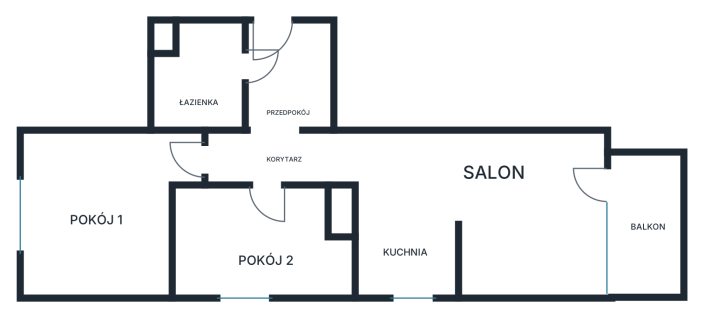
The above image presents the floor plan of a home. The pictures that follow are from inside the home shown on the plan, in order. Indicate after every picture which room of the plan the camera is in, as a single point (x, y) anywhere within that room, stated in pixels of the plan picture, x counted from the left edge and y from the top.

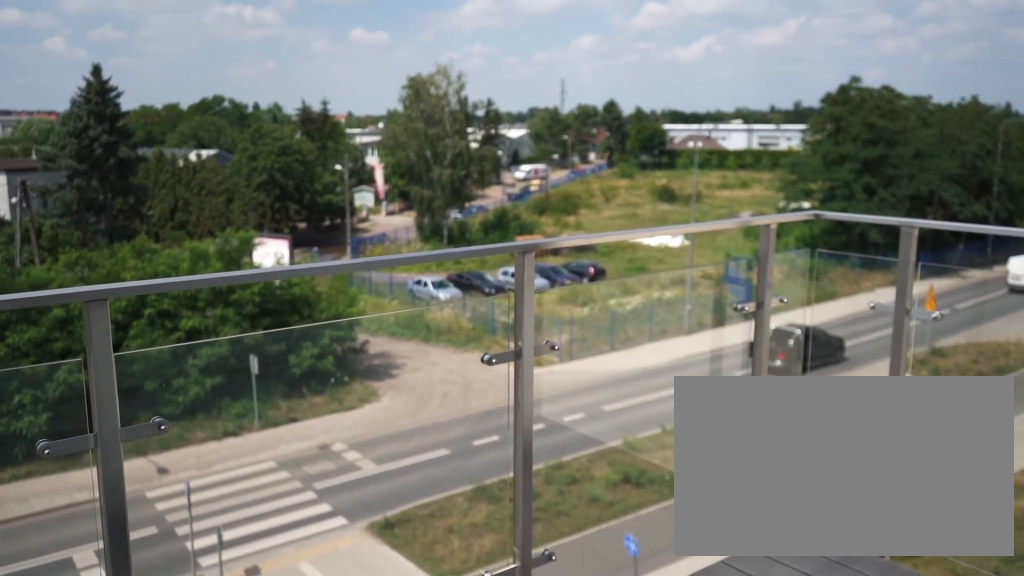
(648, 247)
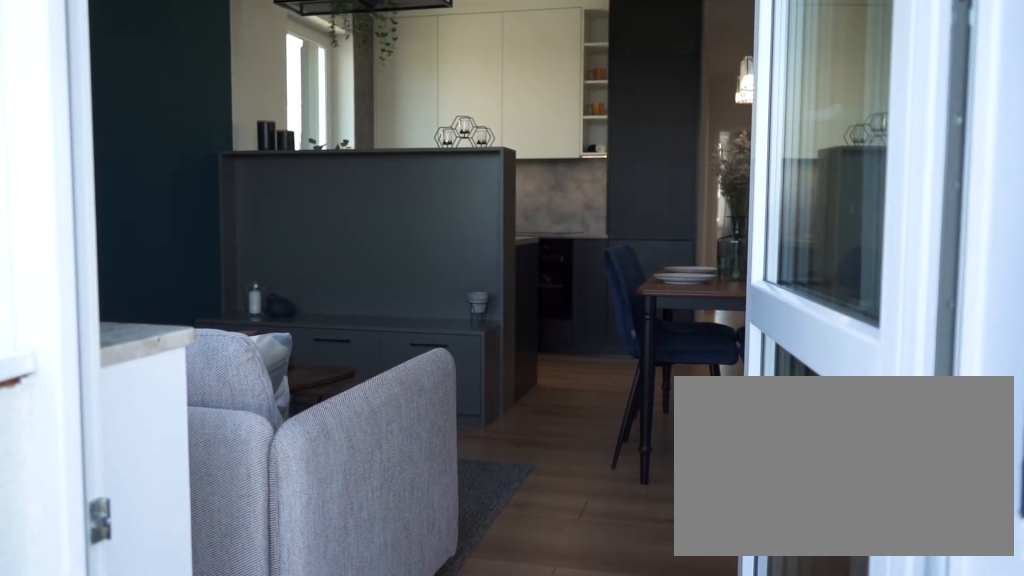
(488, 211)
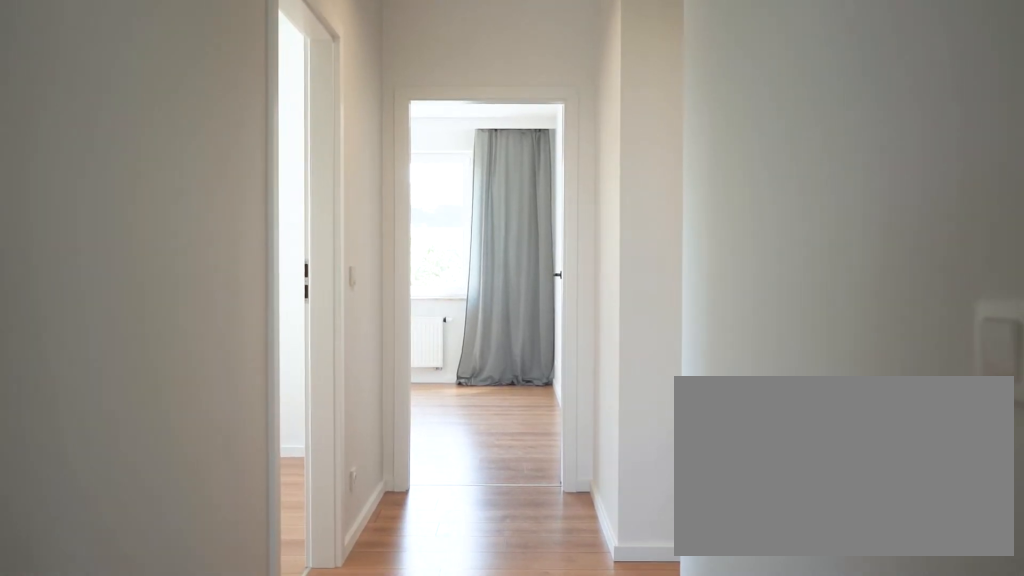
(281, 158)
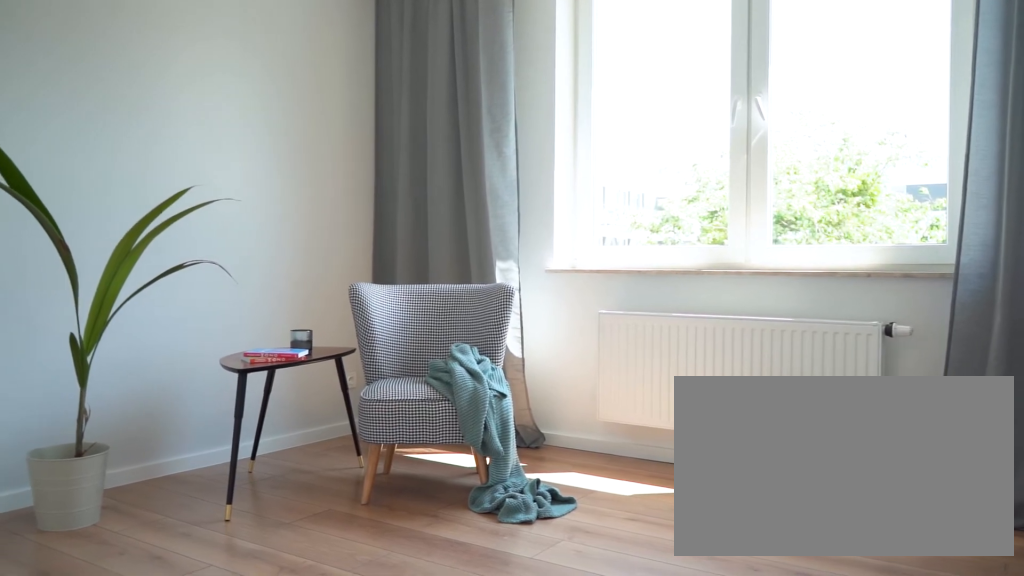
(107, 215)
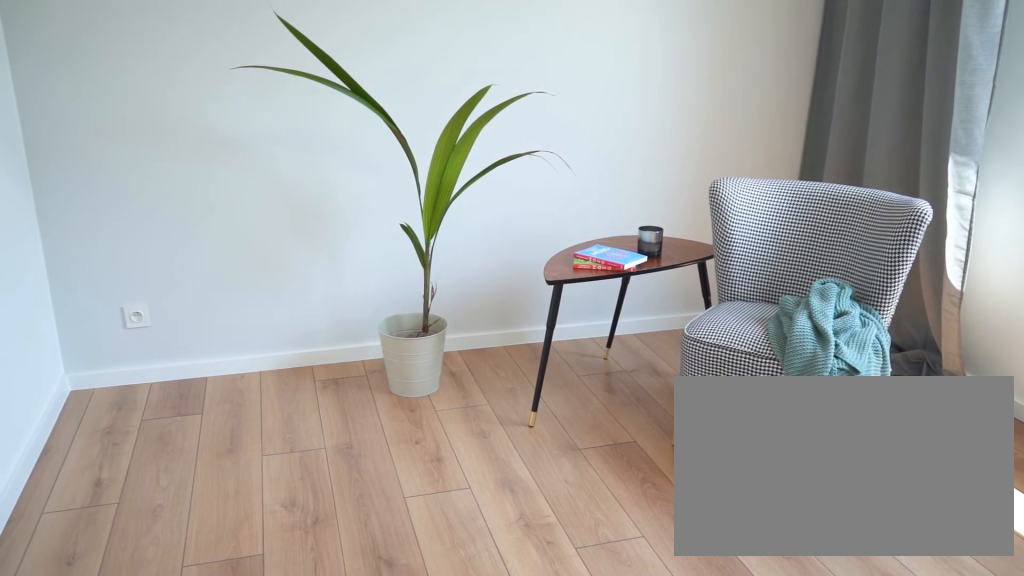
(107, 215)
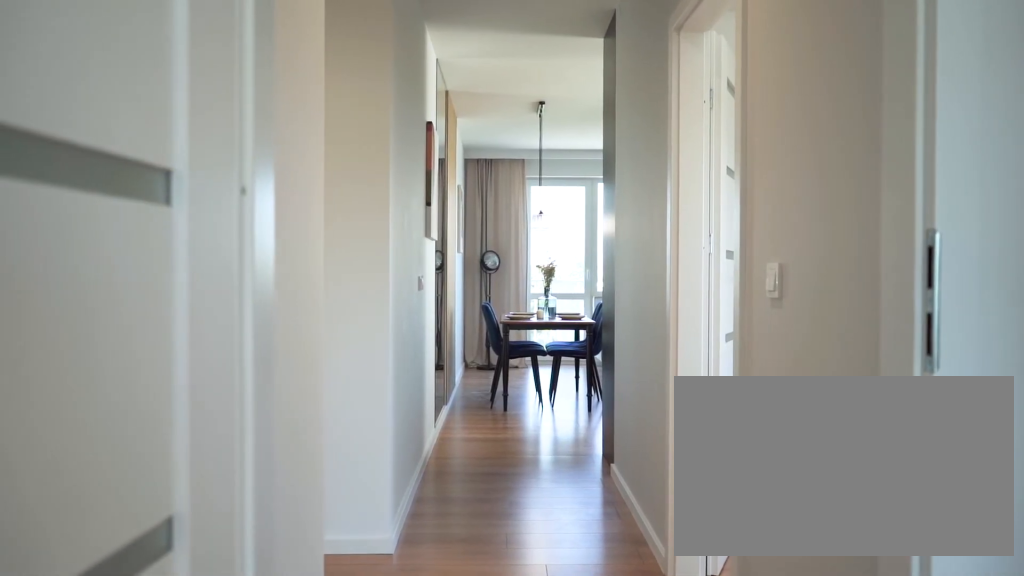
(281, 158)
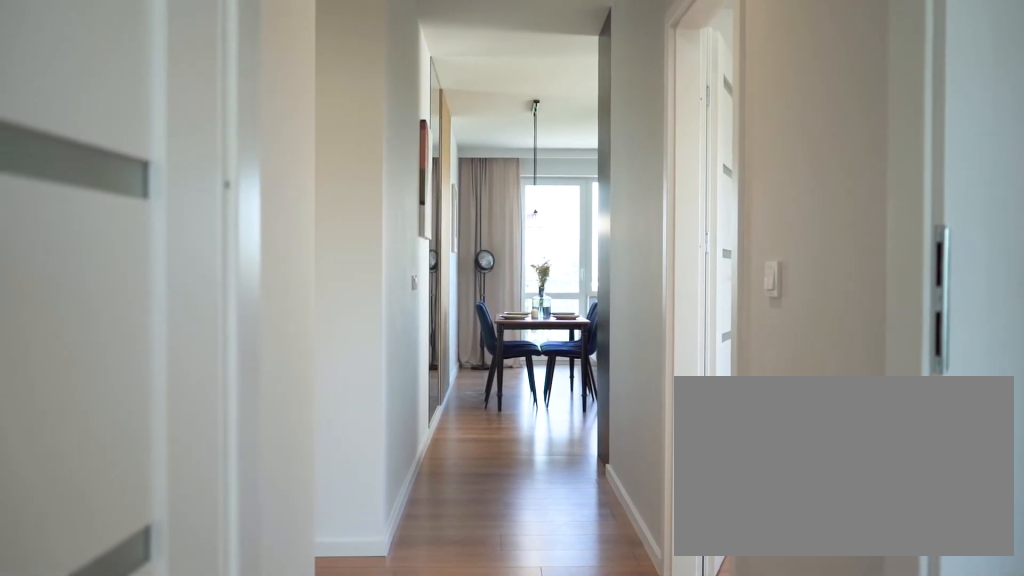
(281, 158)
